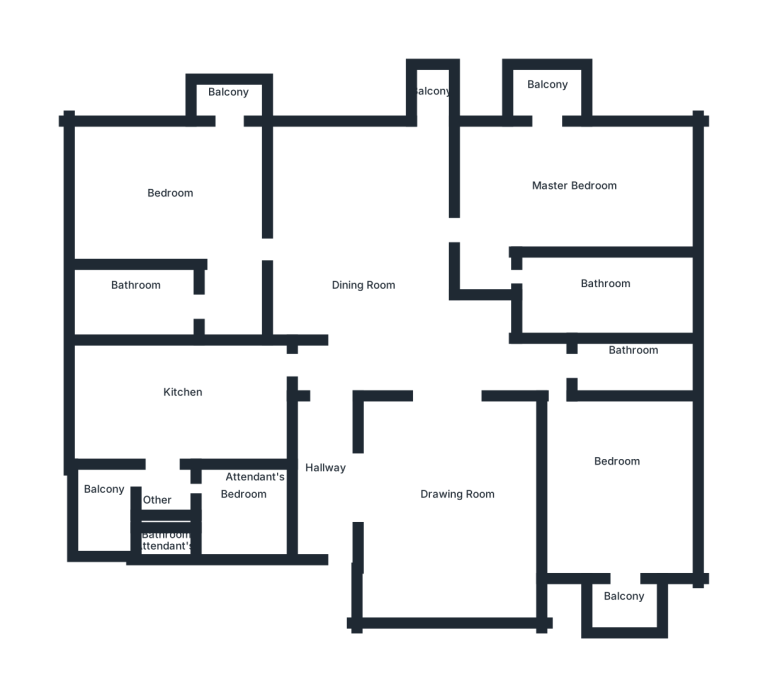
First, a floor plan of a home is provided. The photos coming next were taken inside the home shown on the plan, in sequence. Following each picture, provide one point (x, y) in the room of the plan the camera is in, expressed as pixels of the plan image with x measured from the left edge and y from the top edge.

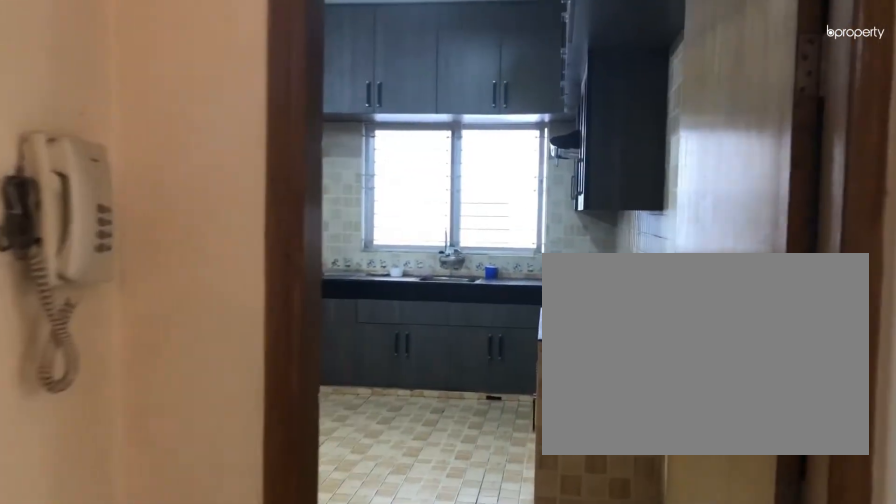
(292, 364)
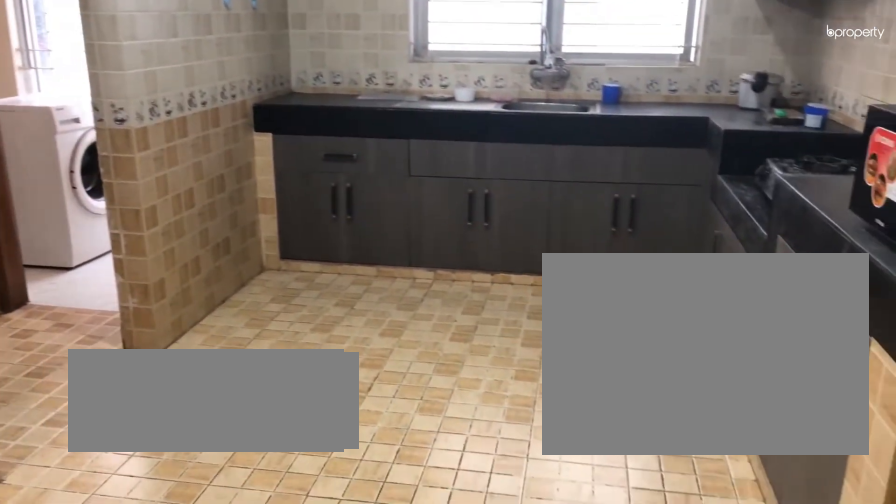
(186, 408)
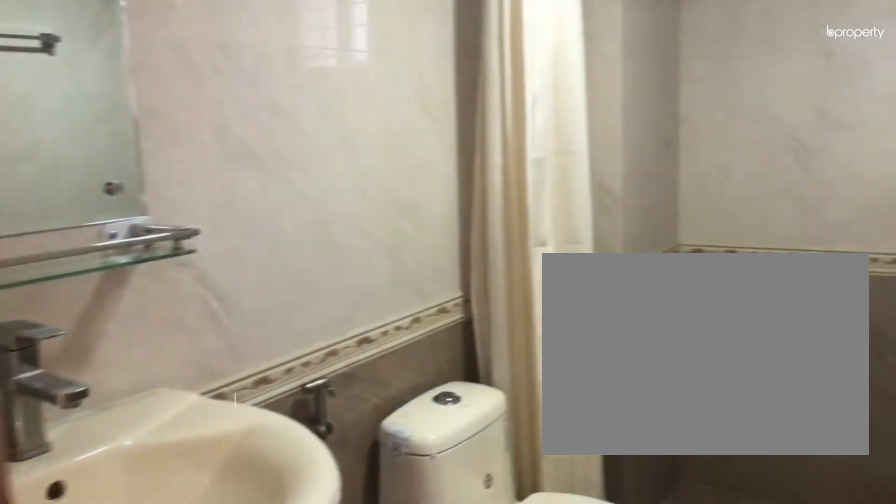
(150, 302)
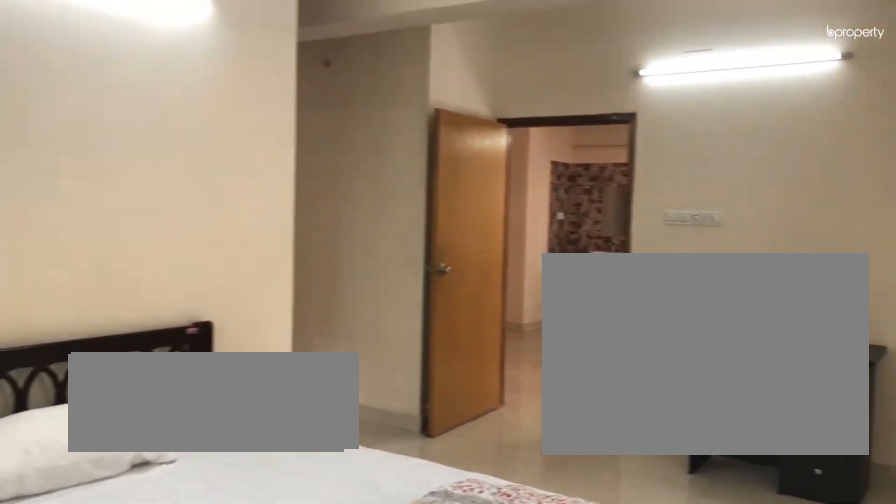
(573, 191)
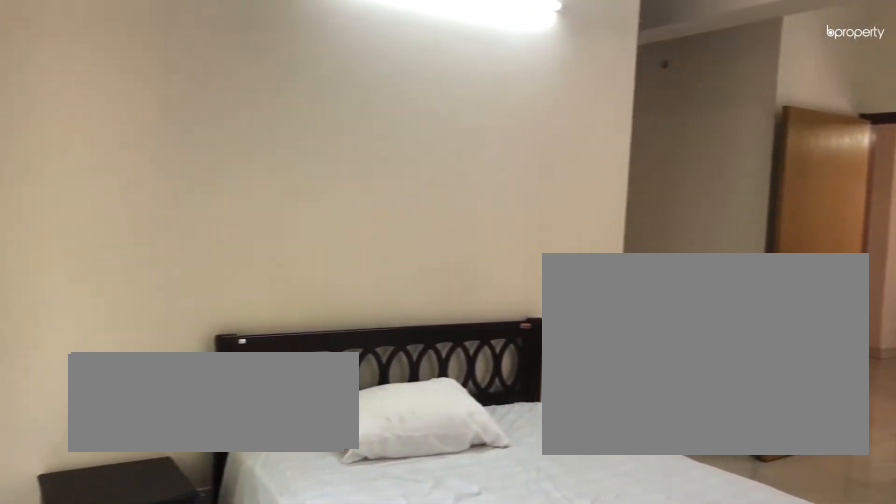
(573, 191)
